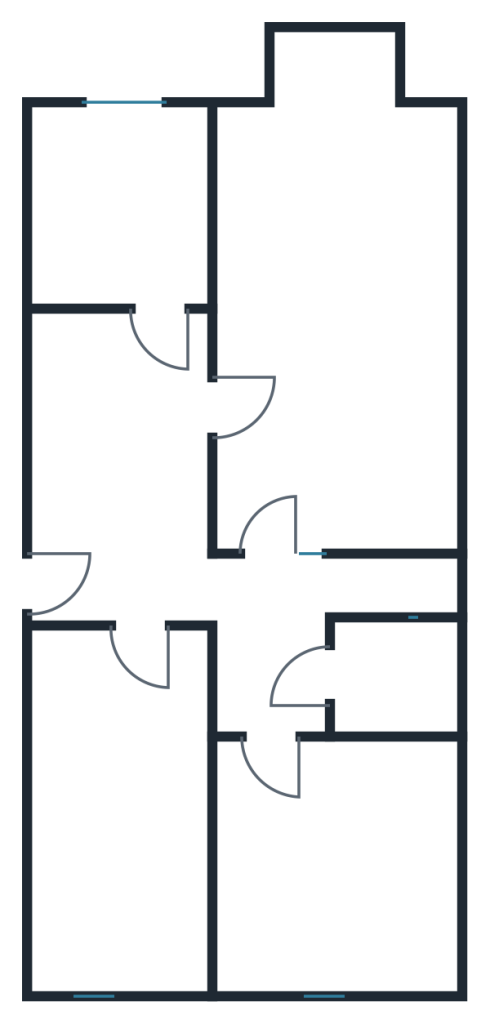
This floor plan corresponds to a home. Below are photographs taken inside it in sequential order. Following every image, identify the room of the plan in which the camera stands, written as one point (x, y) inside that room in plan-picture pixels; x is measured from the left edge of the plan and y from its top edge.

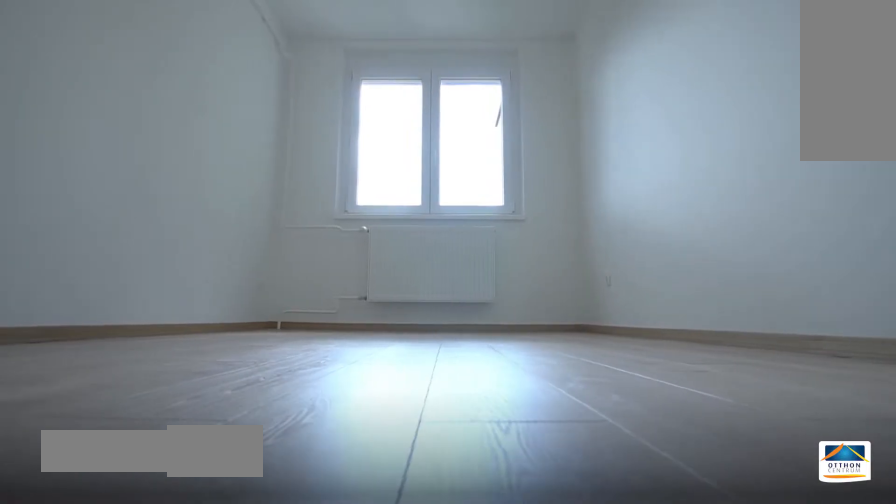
(117, 866)
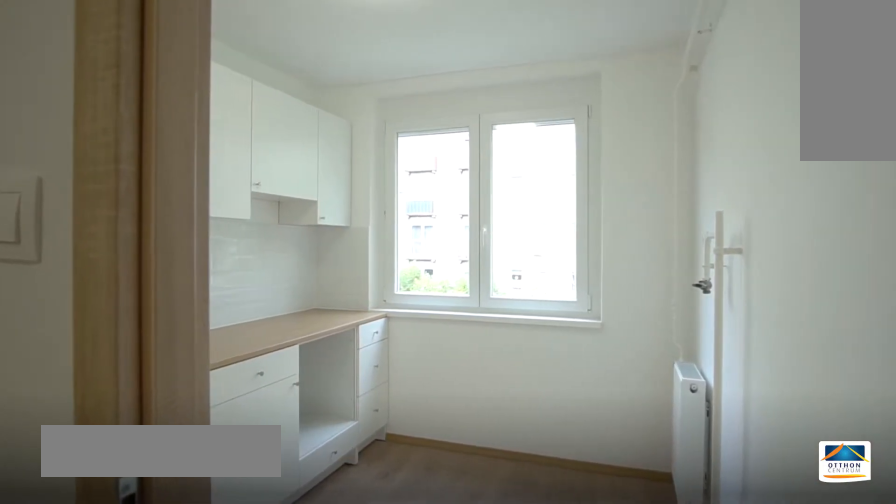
(129, 208)
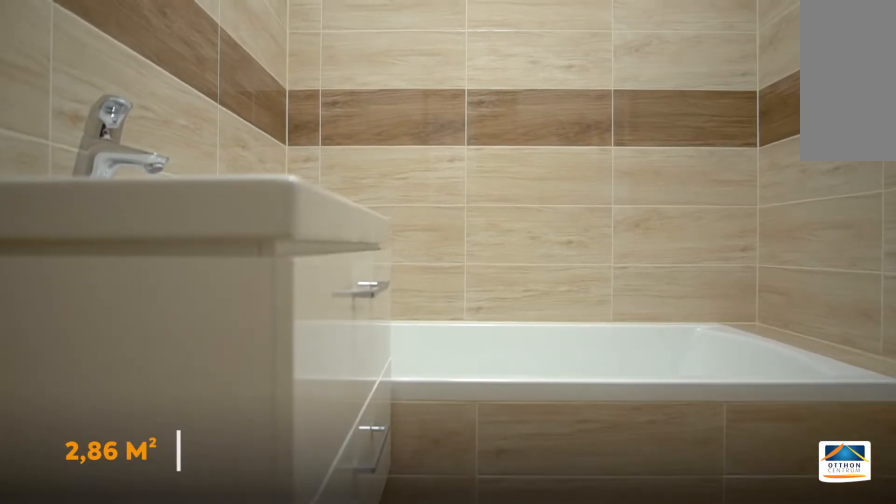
(406, 684)
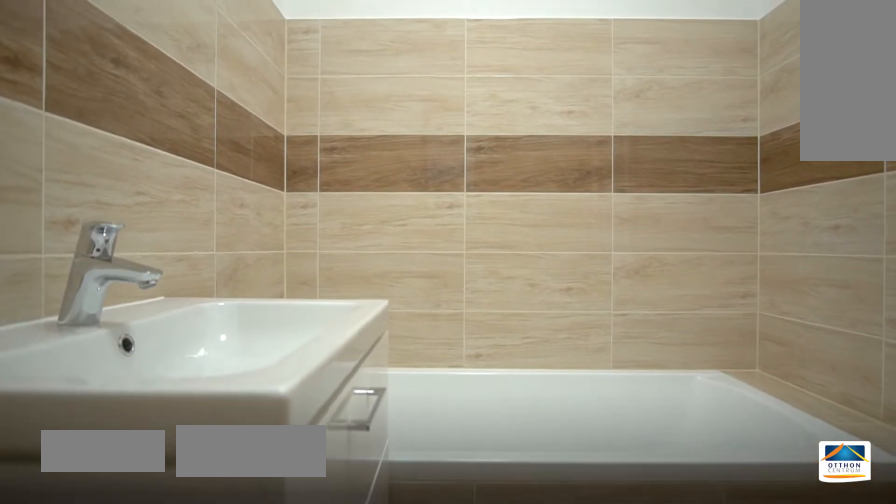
(407, 683)
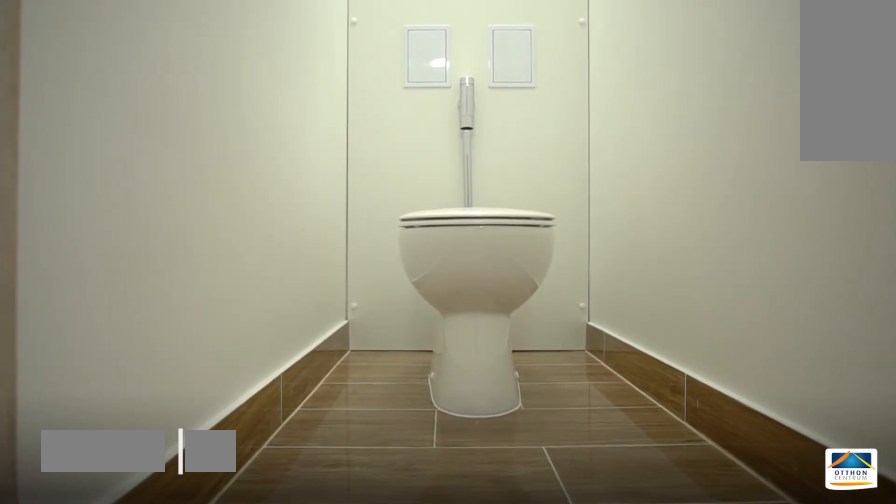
(406, 586)
